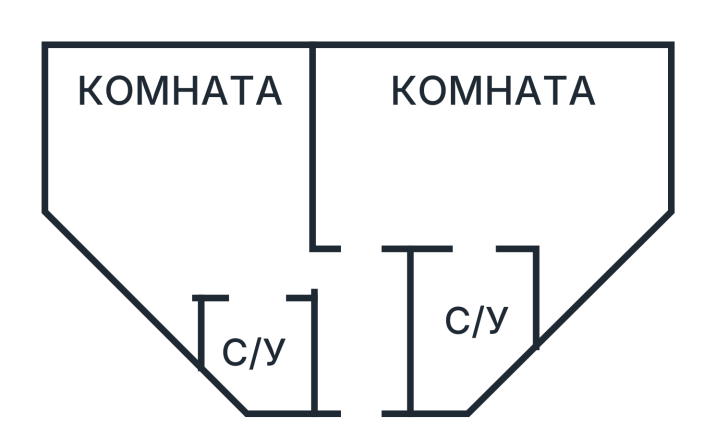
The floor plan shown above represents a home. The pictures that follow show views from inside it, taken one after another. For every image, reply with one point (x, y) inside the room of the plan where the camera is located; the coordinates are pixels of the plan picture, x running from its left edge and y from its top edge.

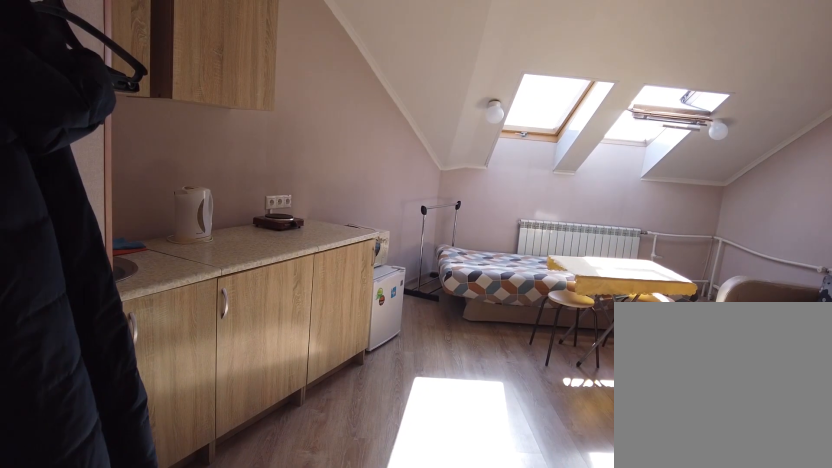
(237, 259)
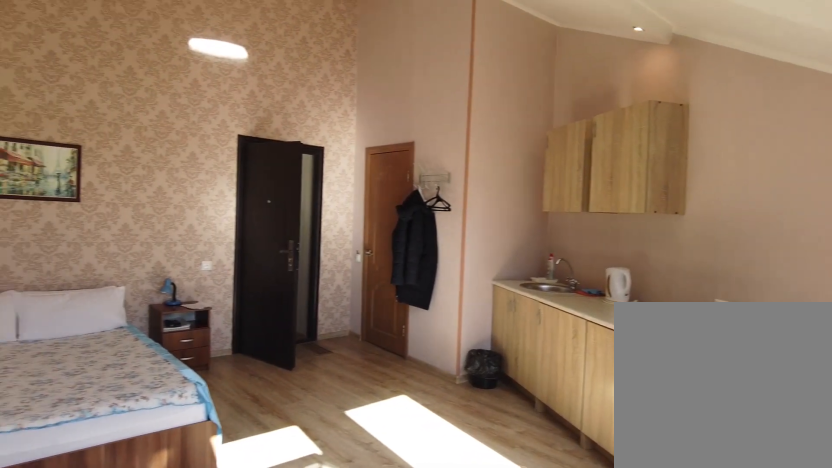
(261, 115)
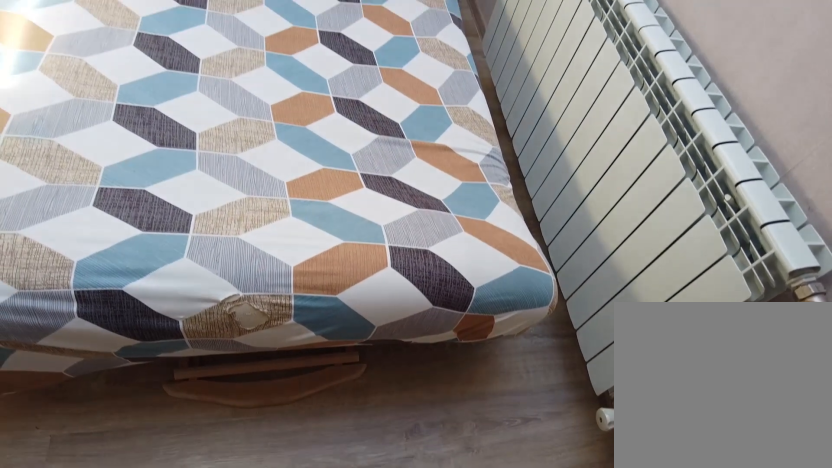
(261, 115)
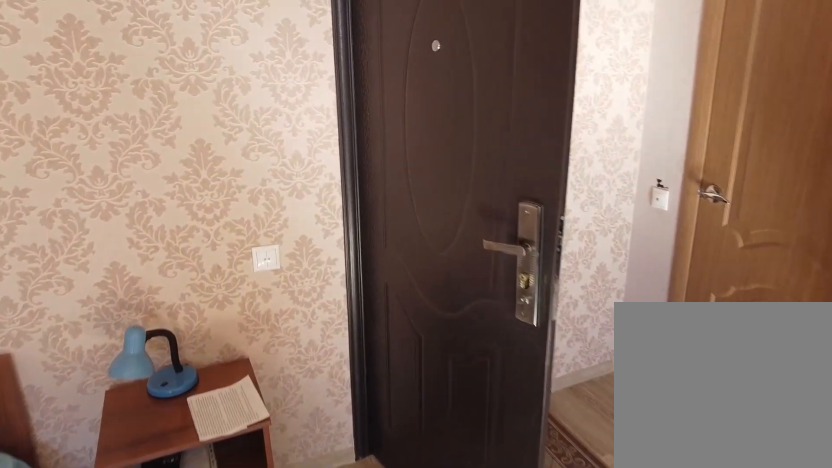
(279, 214)
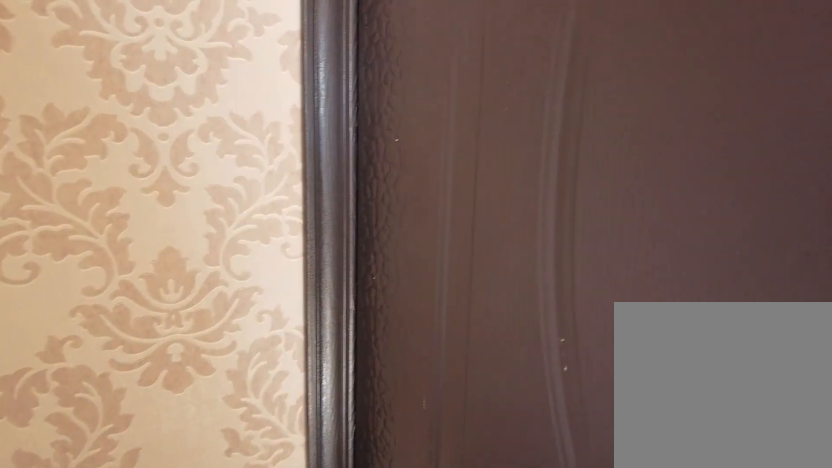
(294, 271)
